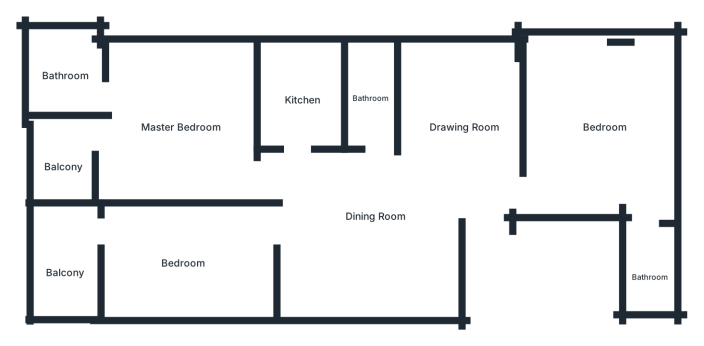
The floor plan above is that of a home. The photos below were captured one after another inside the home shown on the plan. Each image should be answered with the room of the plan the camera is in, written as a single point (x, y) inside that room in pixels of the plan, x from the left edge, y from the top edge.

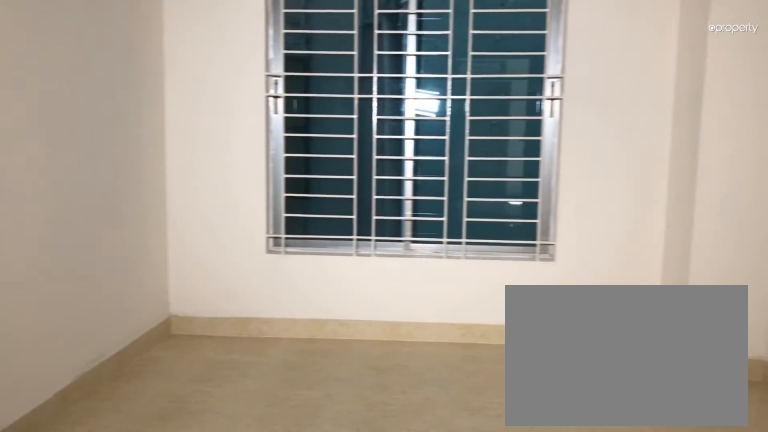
(474, 150)
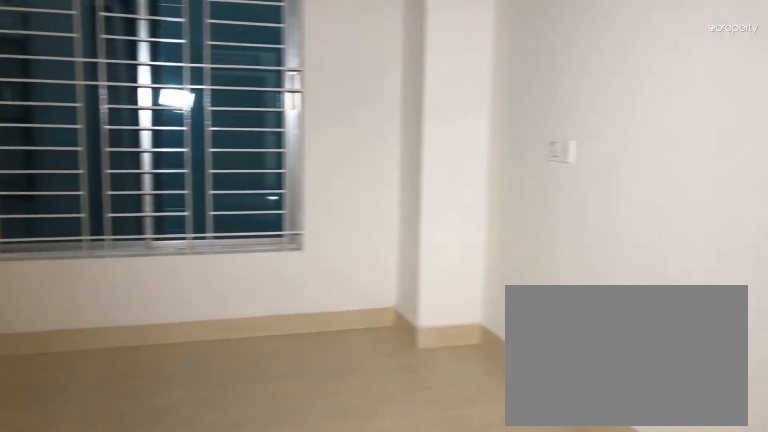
(474, 150)
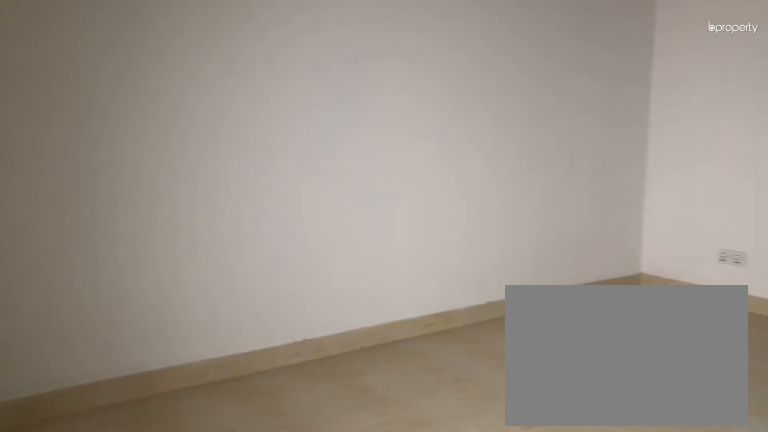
(376, 225)
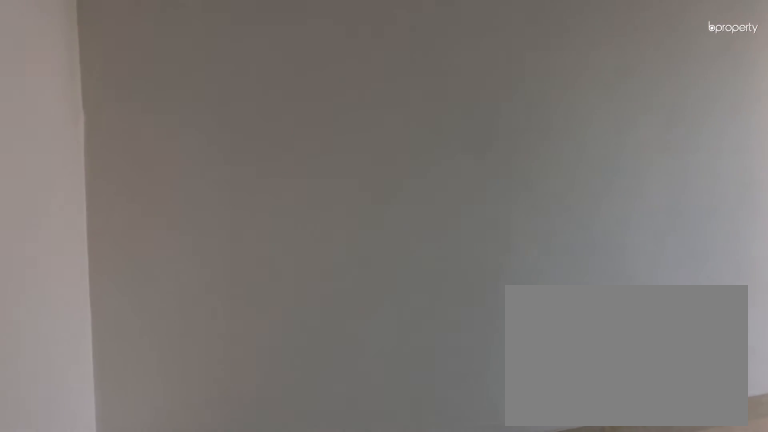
(185, 265)
